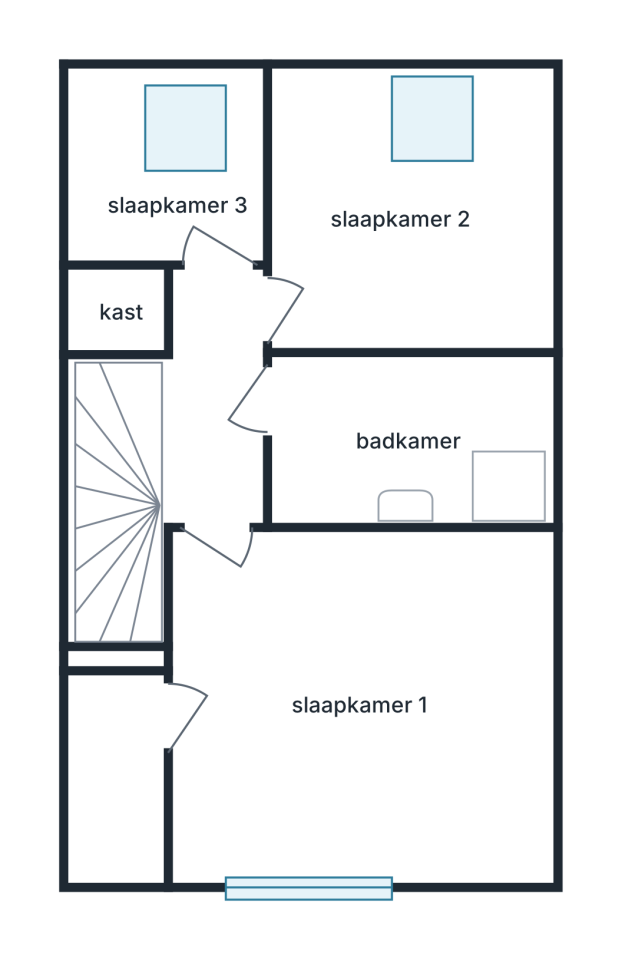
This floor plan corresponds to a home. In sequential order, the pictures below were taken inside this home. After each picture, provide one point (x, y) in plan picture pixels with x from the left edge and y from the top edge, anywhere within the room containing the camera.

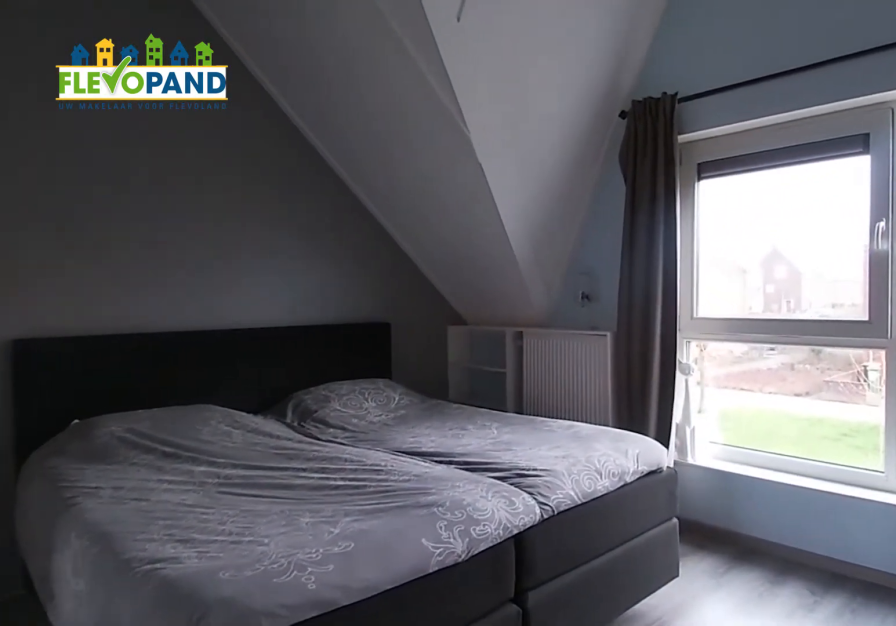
(355, 740)
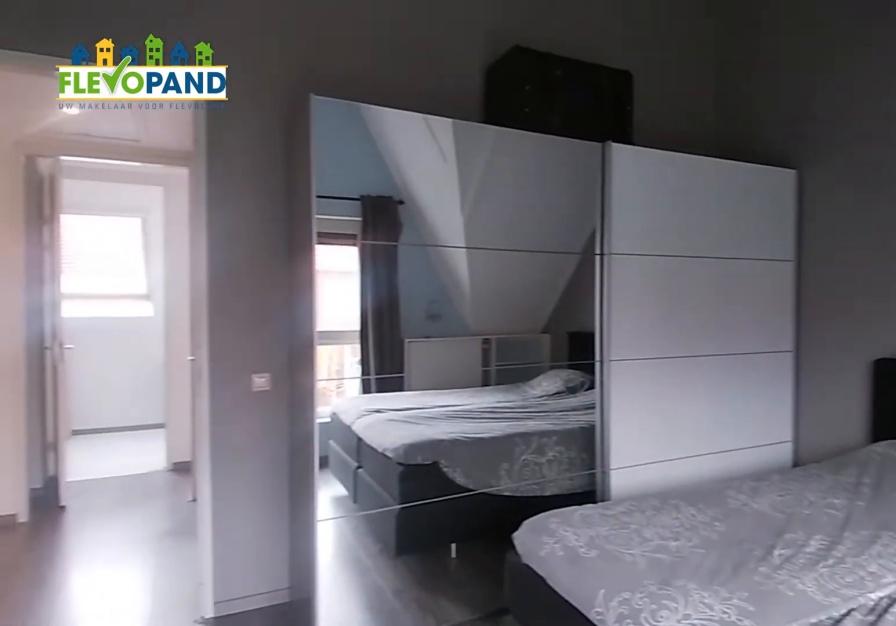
(355, 740)
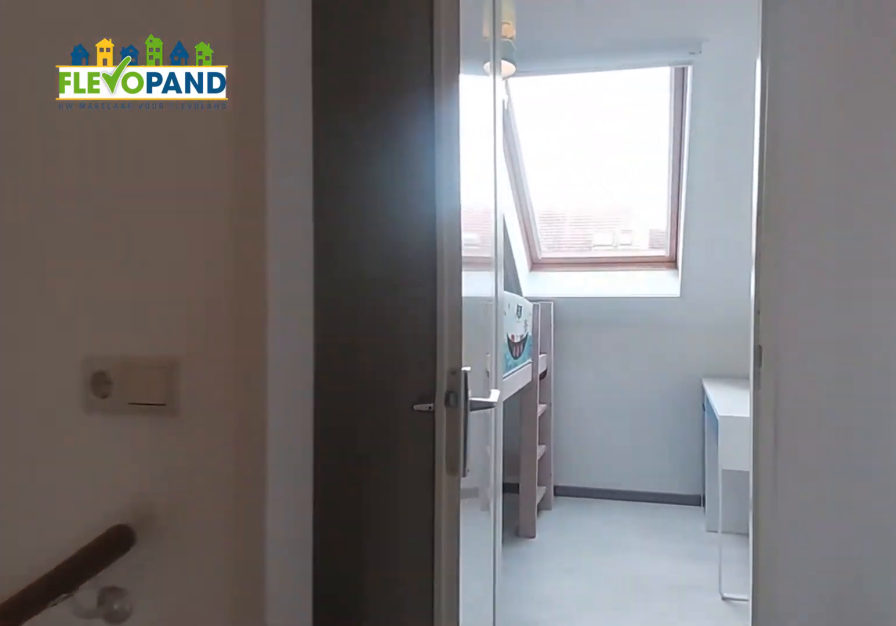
(214, 400)
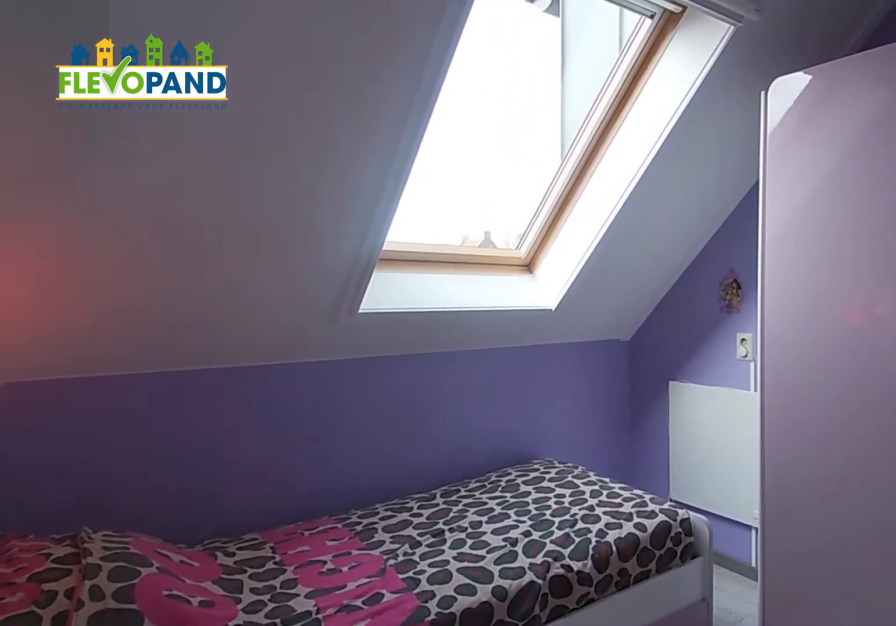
(412, 226)
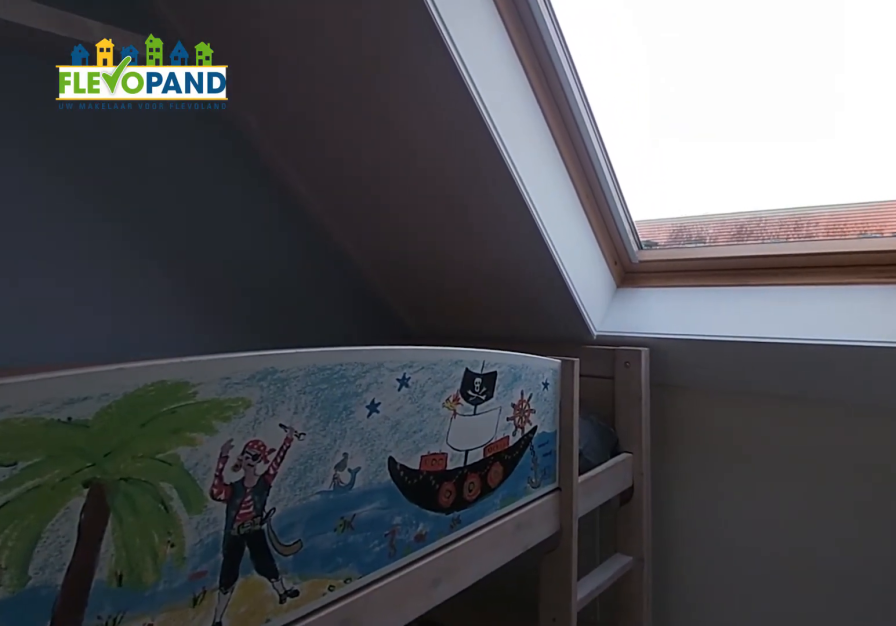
(170, 183)
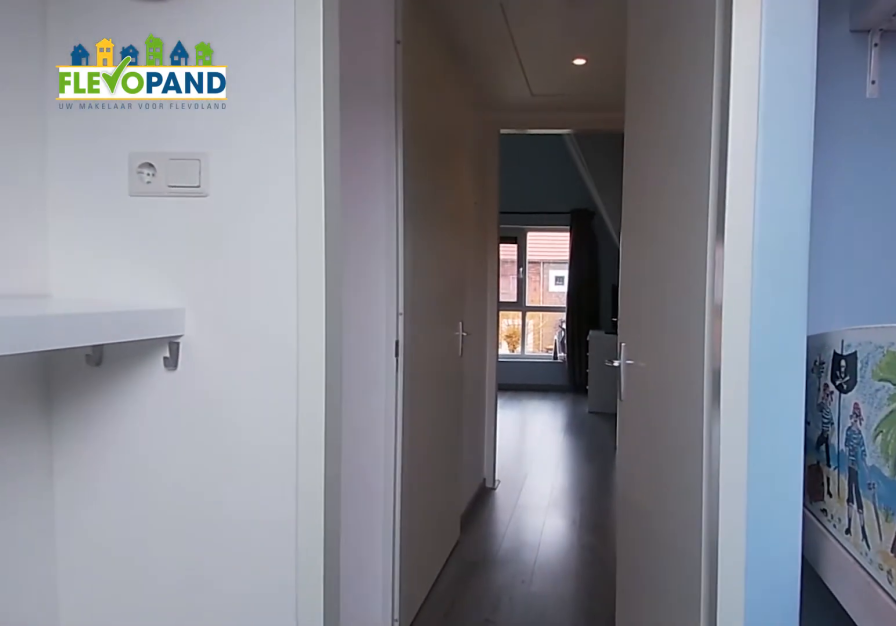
(170, 183)
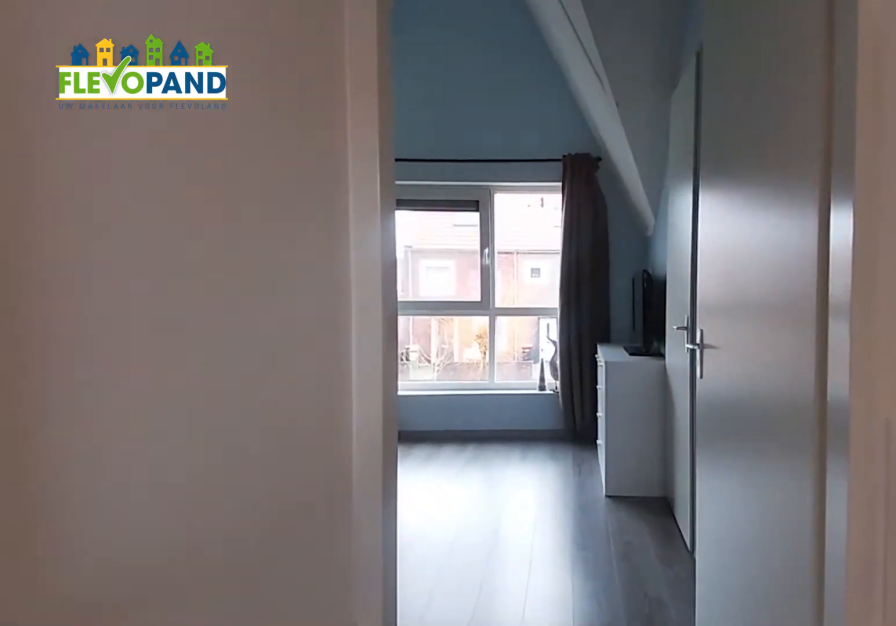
(211, 401)
